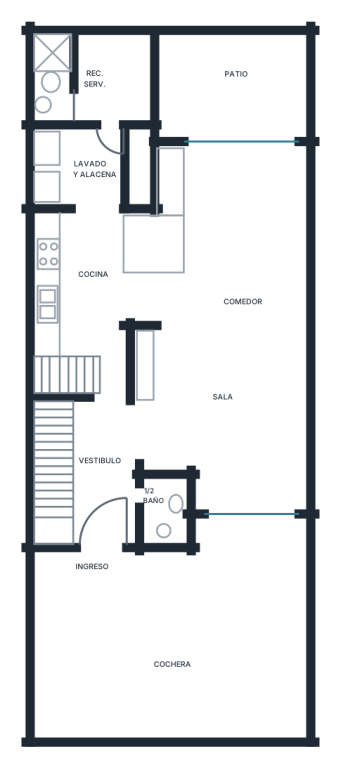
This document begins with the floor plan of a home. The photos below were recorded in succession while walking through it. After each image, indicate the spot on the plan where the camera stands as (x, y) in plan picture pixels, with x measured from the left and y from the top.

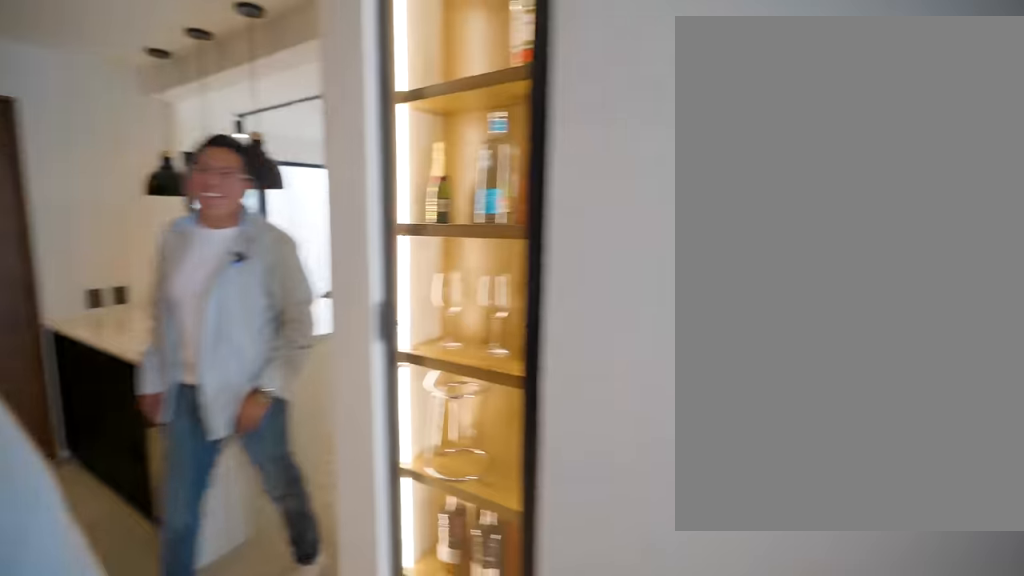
(83, 301)
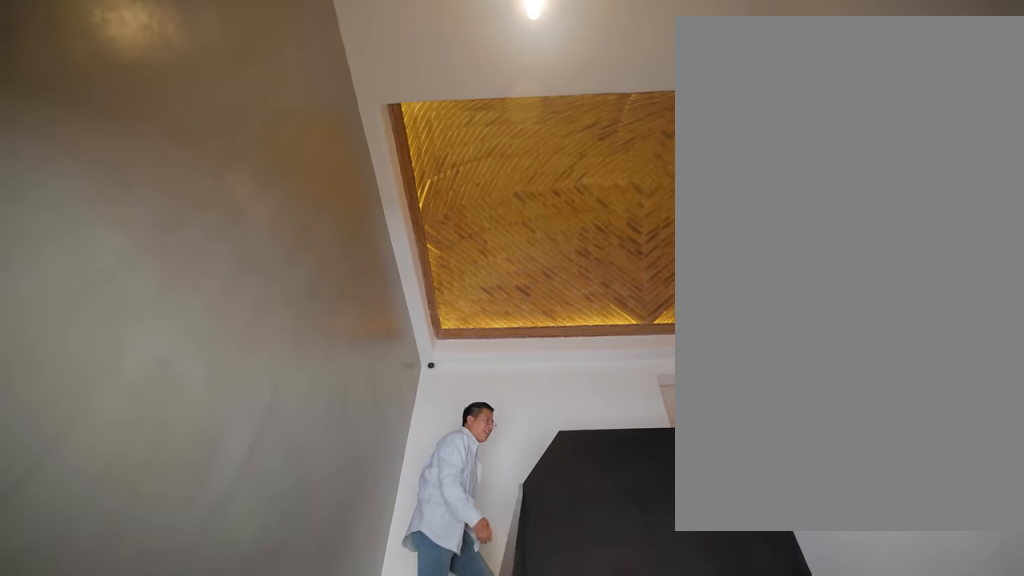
(110, 526)
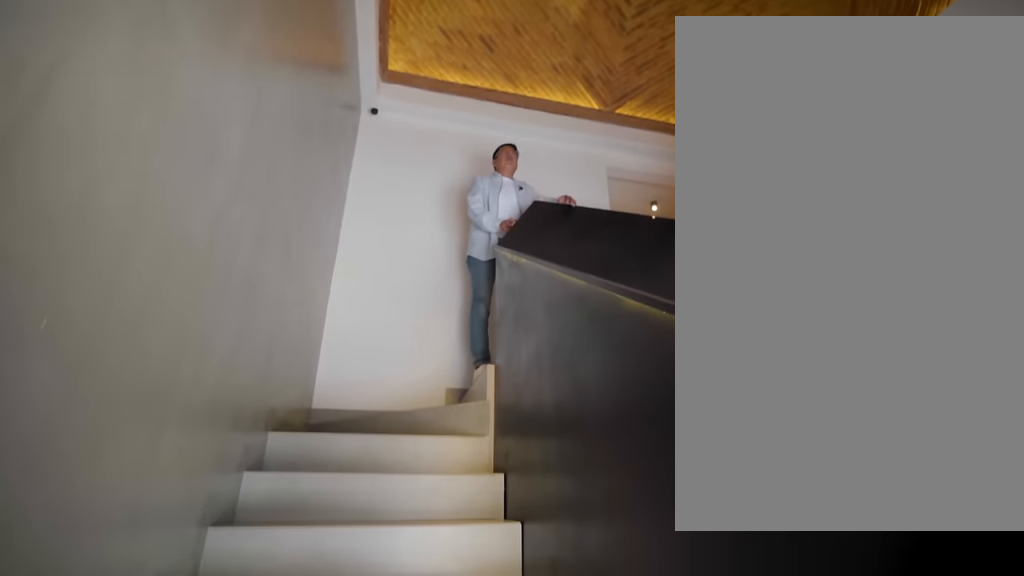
(65, 524)
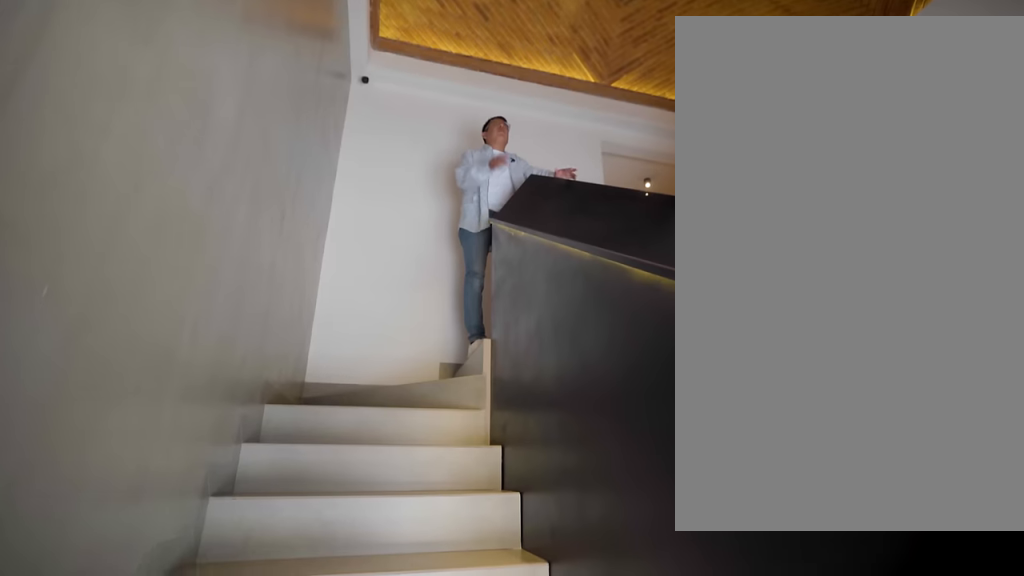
(63, 523)
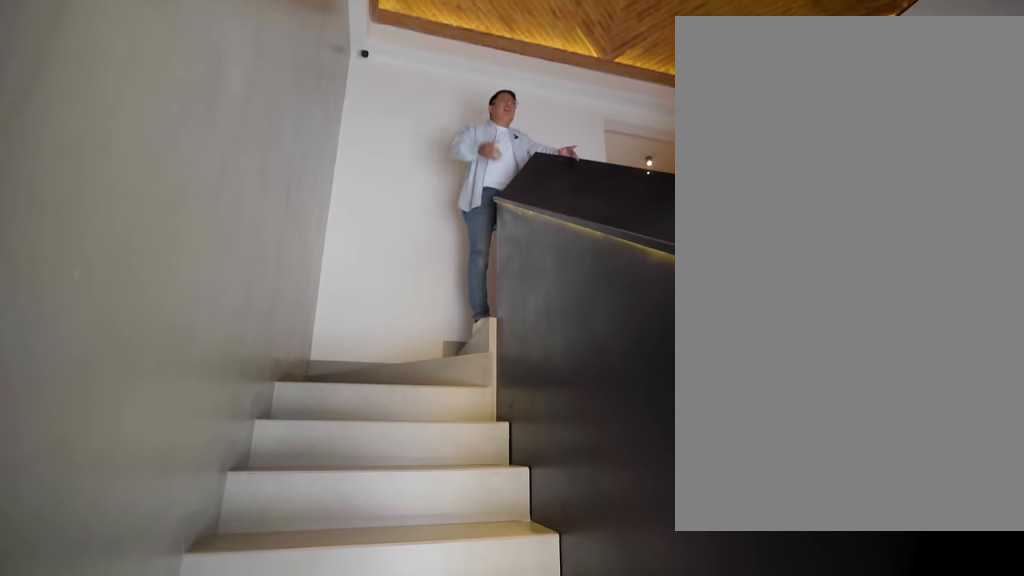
(60, 519)
